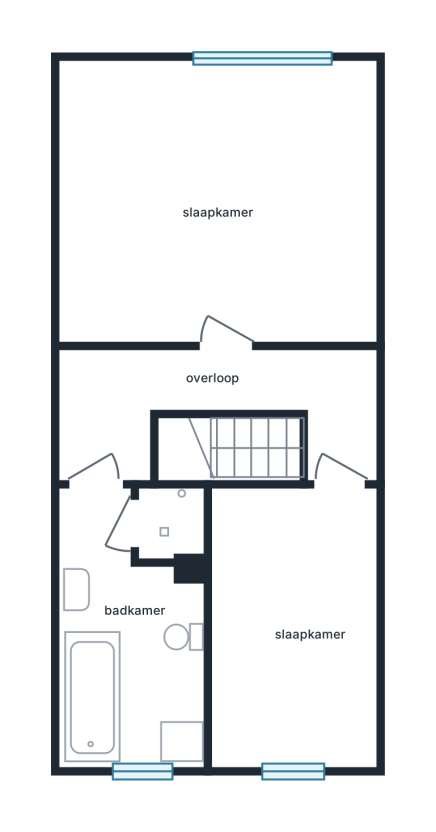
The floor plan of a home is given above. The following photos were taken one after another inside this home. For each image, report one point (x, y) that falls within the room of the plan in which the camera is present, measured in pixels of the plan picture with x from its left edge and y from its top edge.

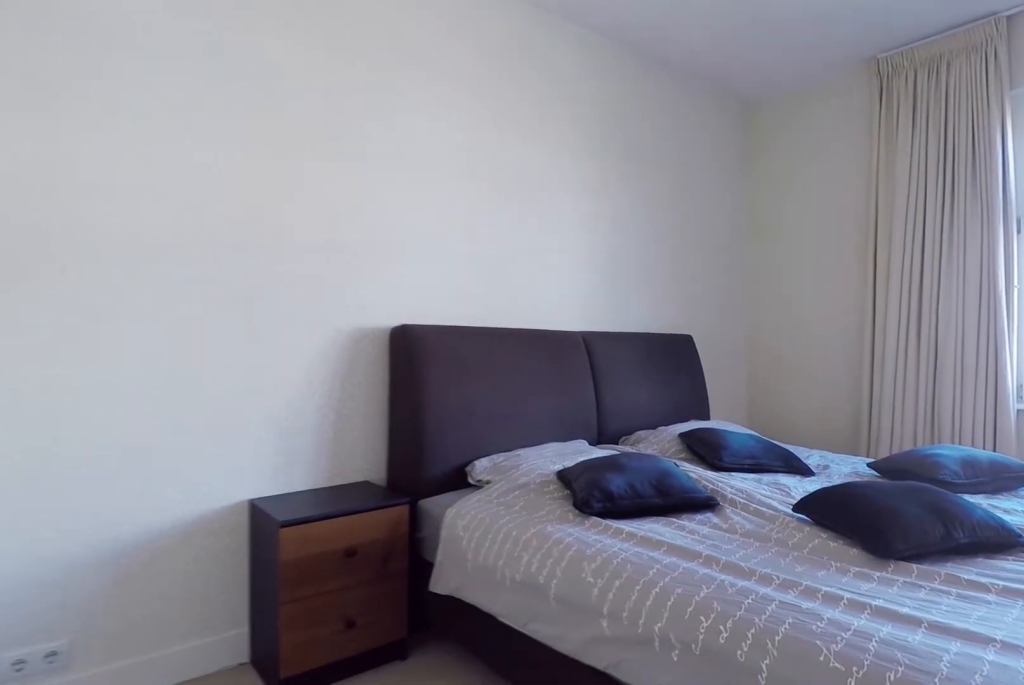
(199, 203)
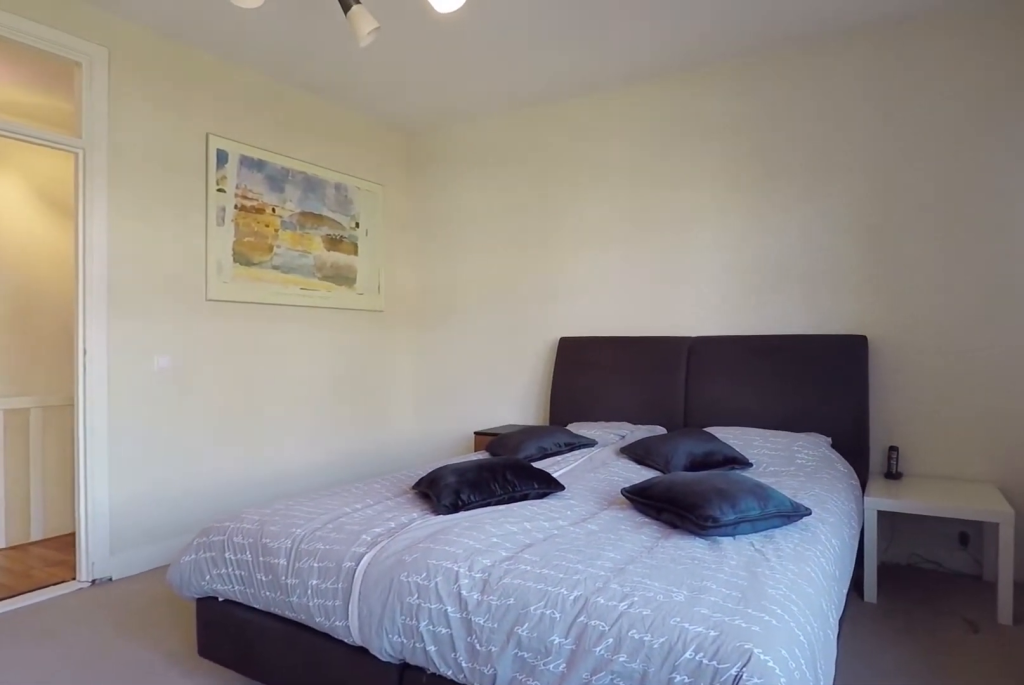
(199, 203)
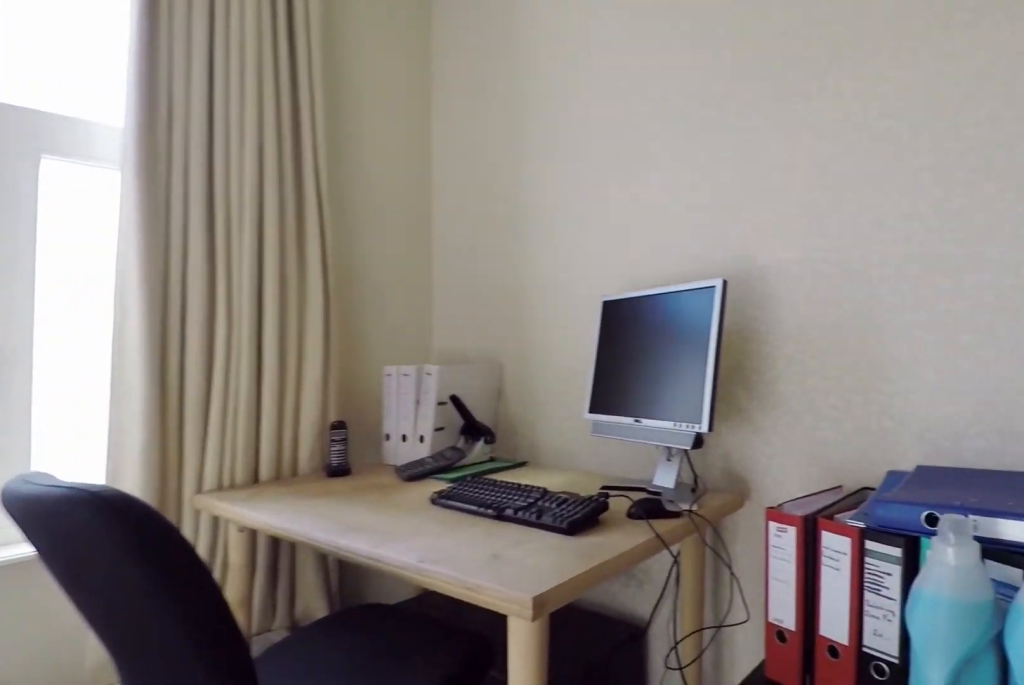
(293, 624)
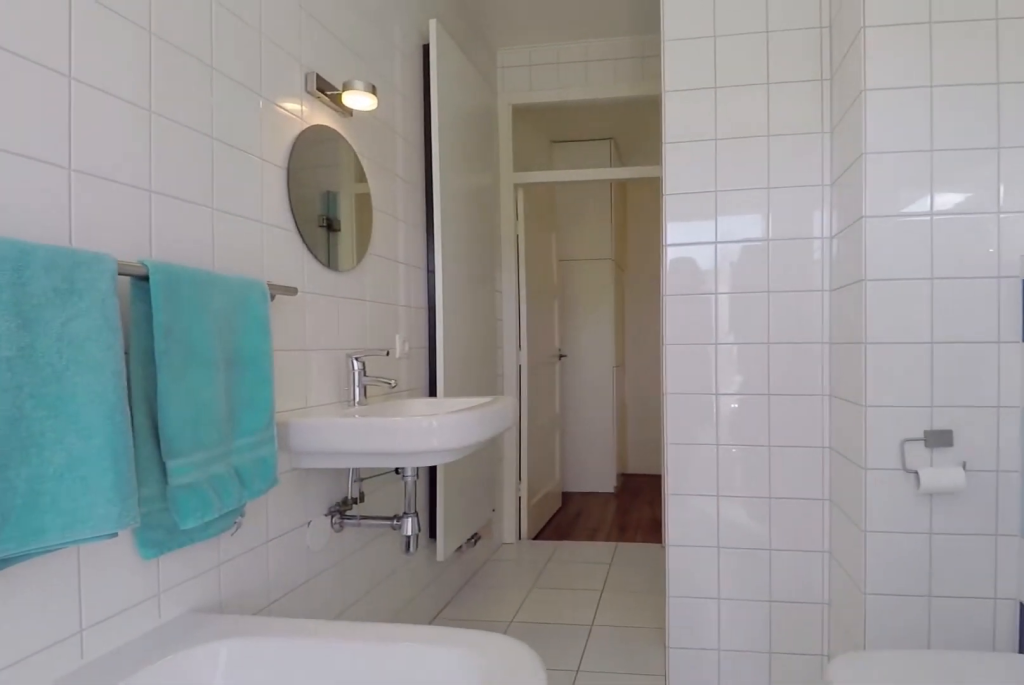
(112, 688)
